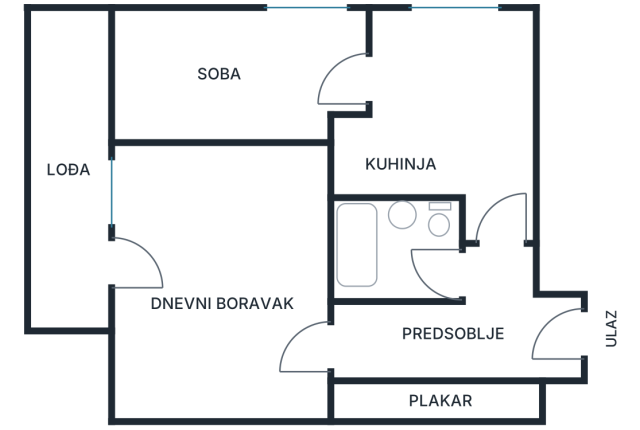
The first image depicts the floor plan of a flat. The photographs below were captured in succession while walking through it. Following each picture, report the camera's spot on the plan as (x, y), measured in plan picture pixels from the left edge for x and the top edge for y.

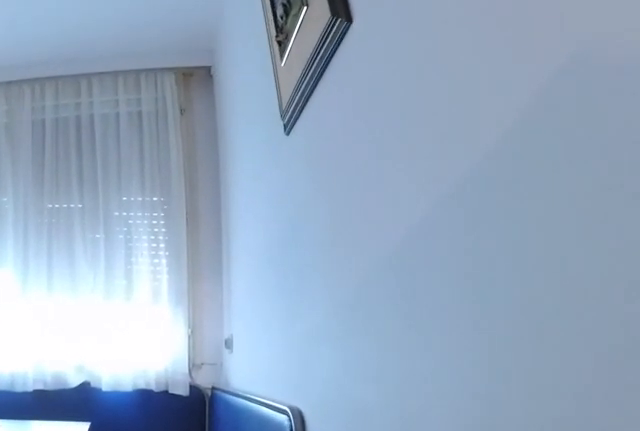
(496, 207)
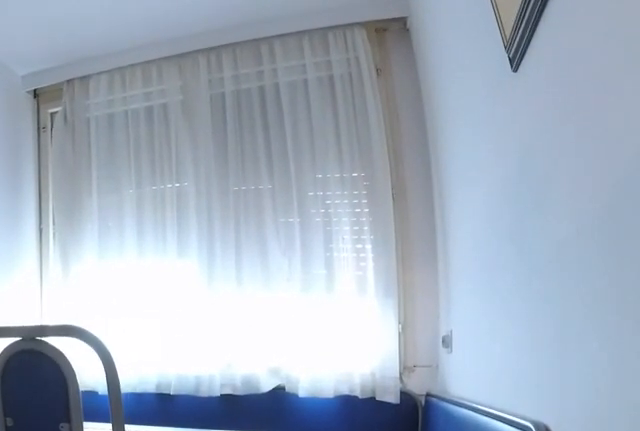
(496, 170)
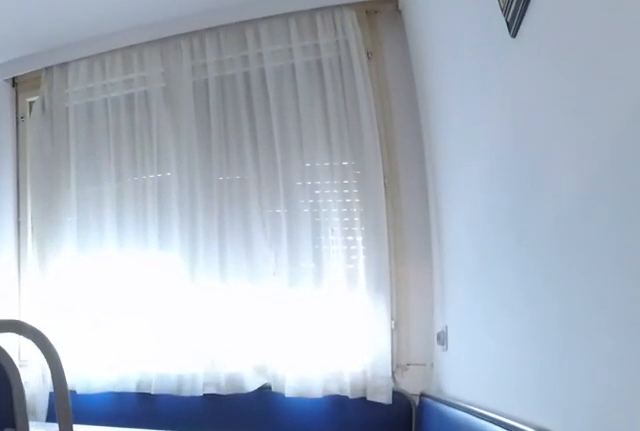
(496, 157)
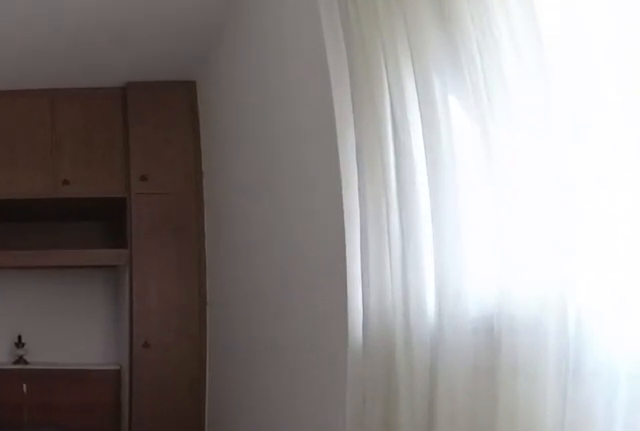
(383, 85)
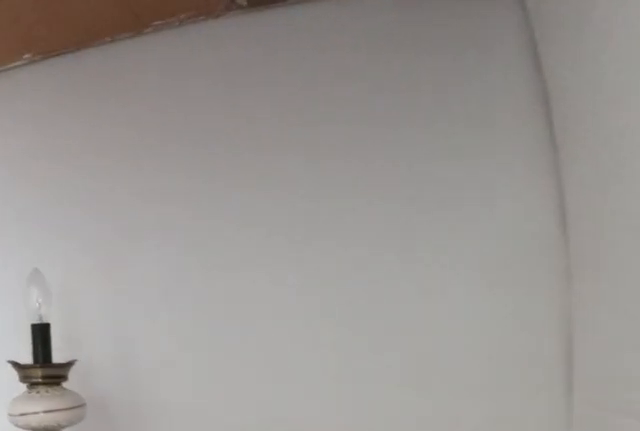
(168, 82)
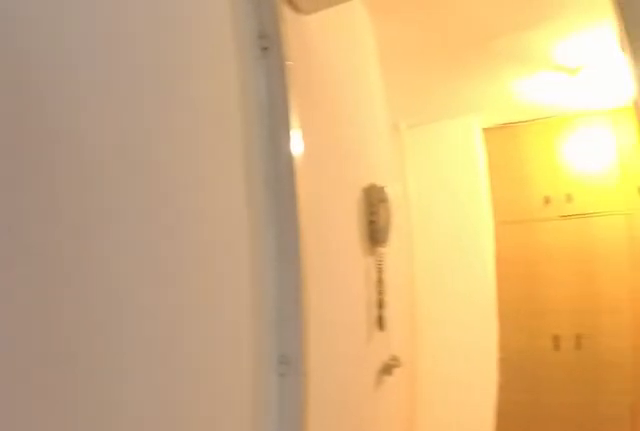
(484, 167)
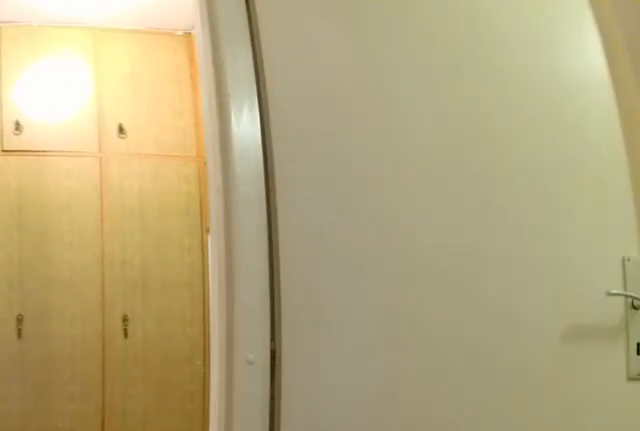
(488, 246)
